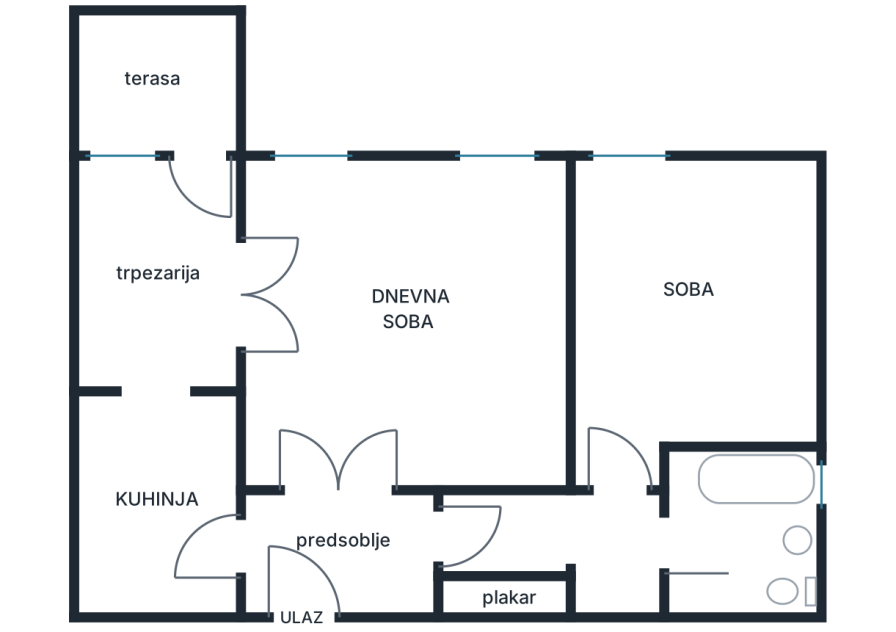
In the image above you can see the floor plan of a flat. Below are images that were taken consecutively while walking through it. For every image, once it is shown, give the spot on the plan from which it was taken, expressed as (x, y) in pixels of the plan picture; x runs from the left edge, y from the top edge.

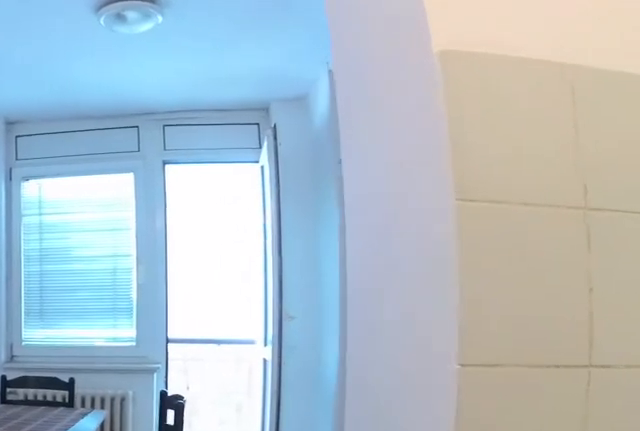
(173, 519)
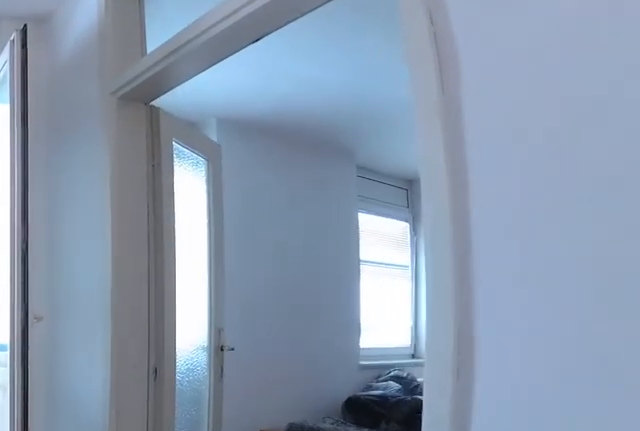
(173, 378)
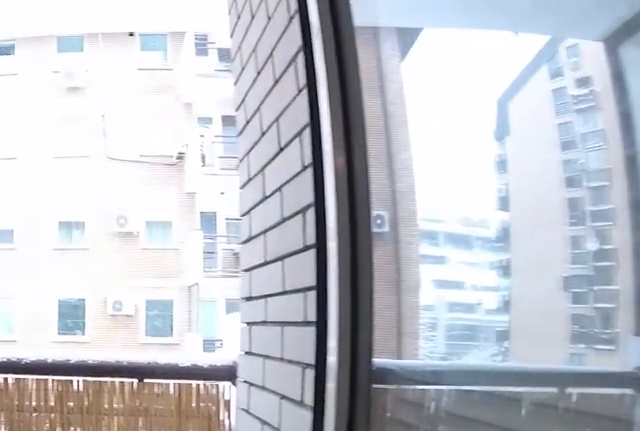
(176, 244)
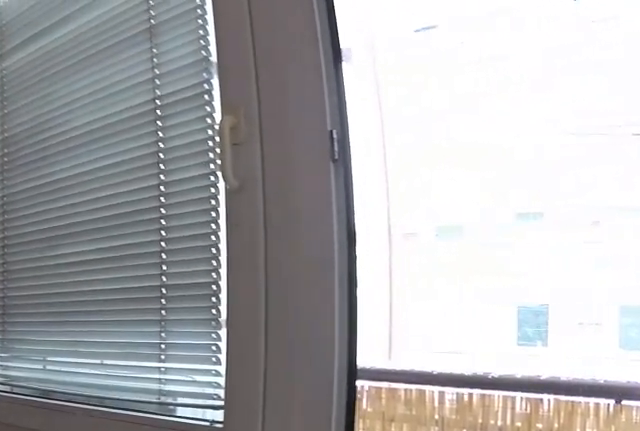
(191, 234)
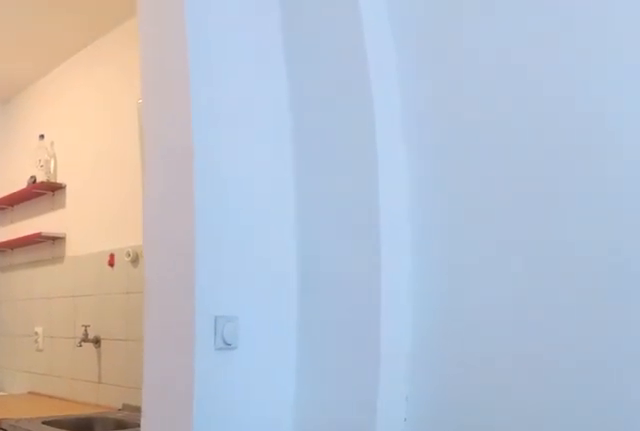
(210, 285)
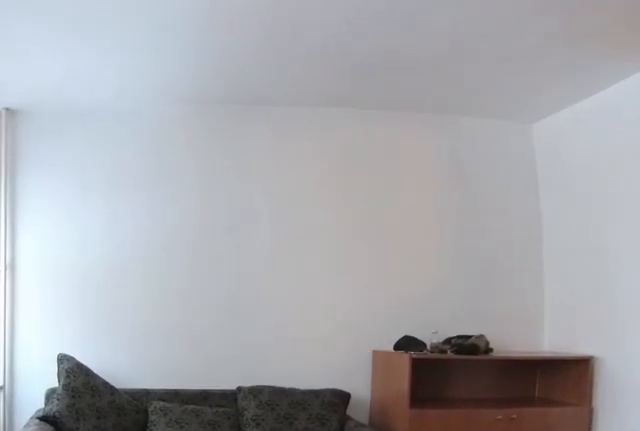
(255, 320)
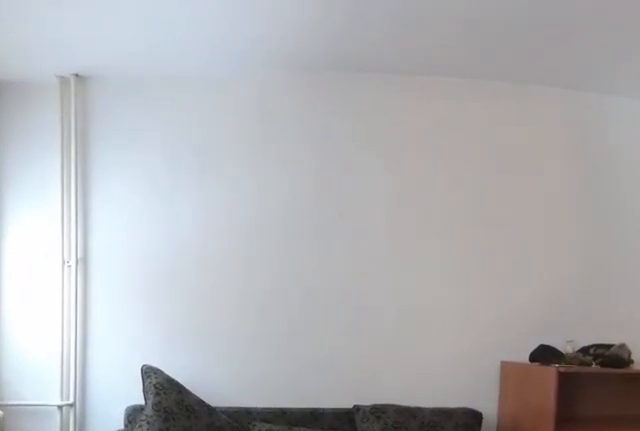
(305, 286)
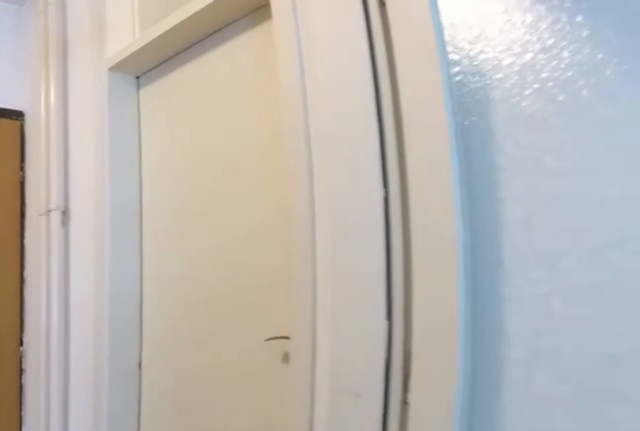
(359, 437)
